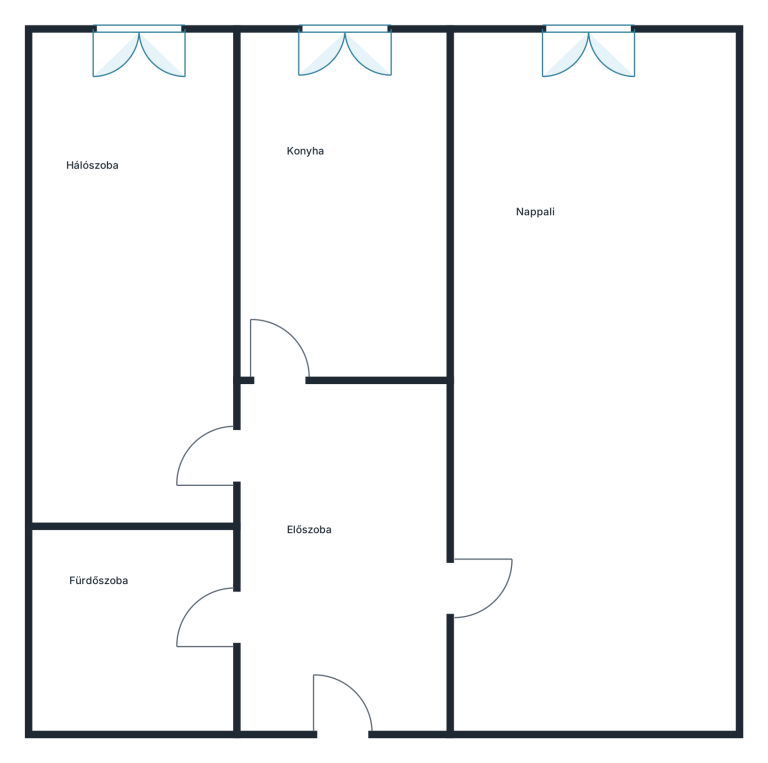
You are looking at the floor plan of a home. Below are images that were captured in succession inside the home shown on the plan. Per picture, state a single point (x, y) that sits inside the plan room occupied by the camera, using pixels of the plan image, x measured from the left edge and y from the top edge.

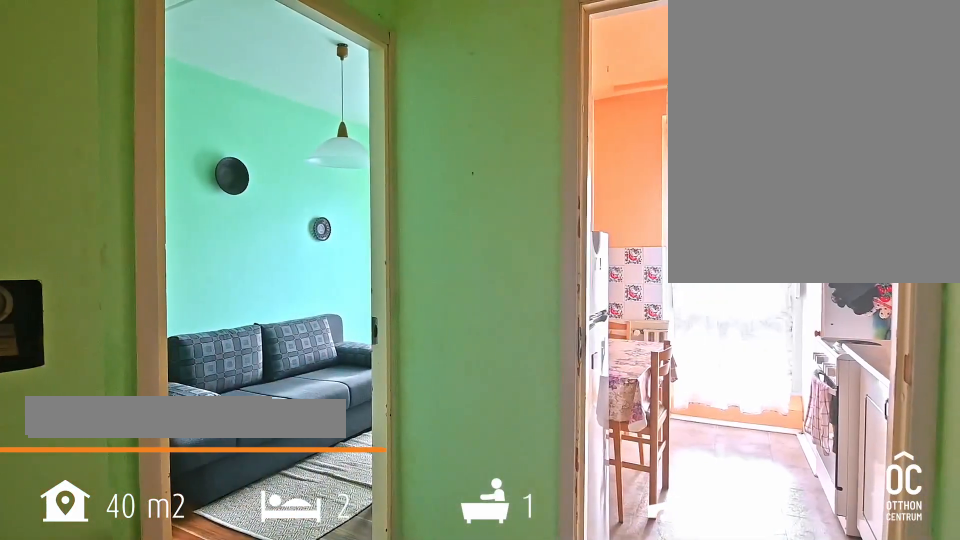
(345, 551)
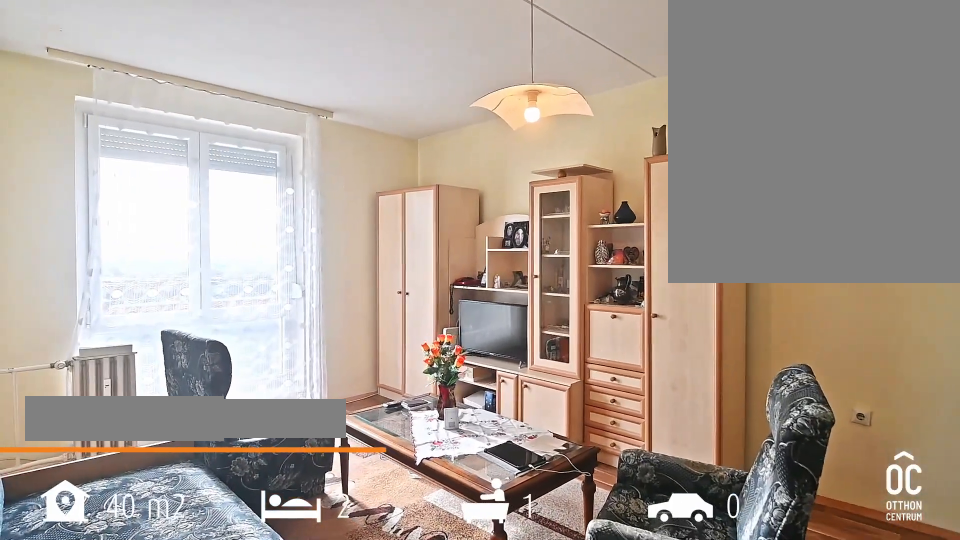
(591, 395)
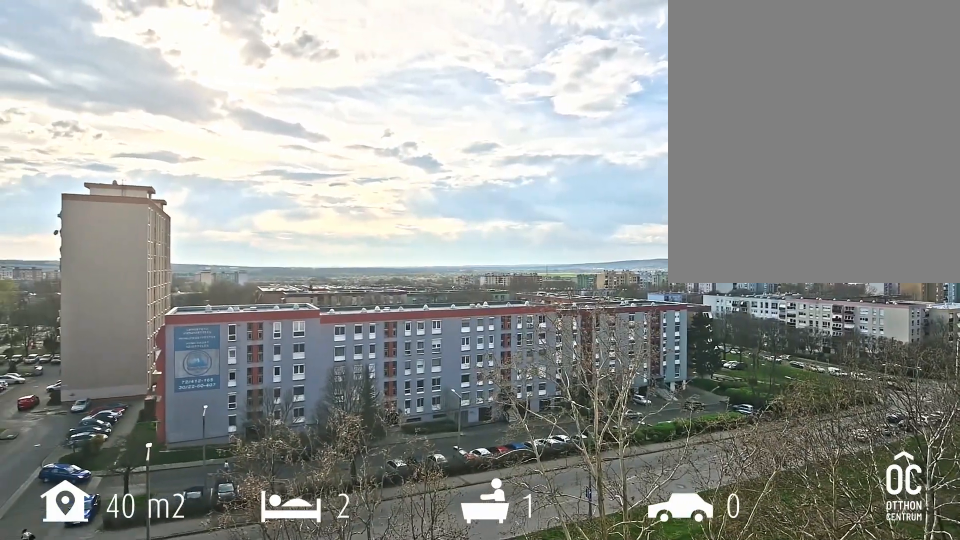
(591, 395)
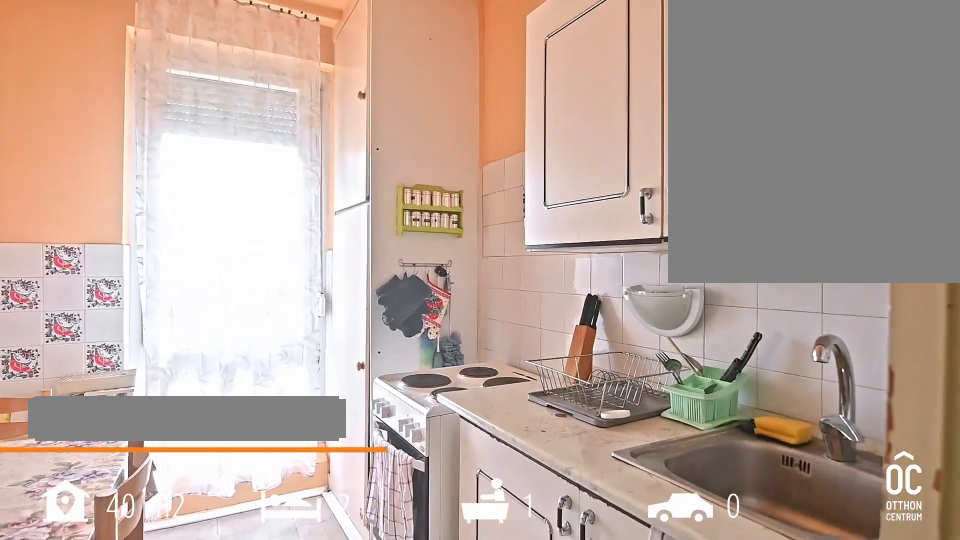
(345, 211)
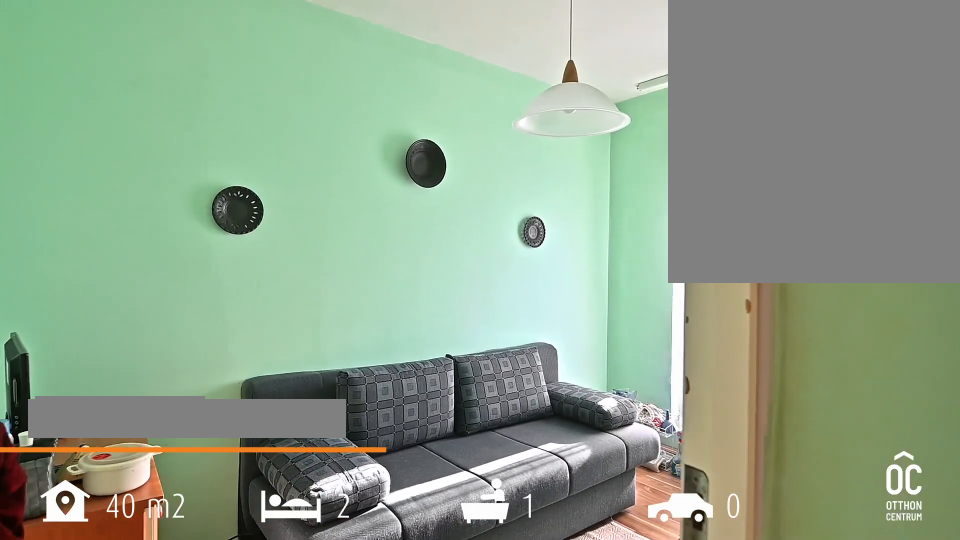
(131, 284)
